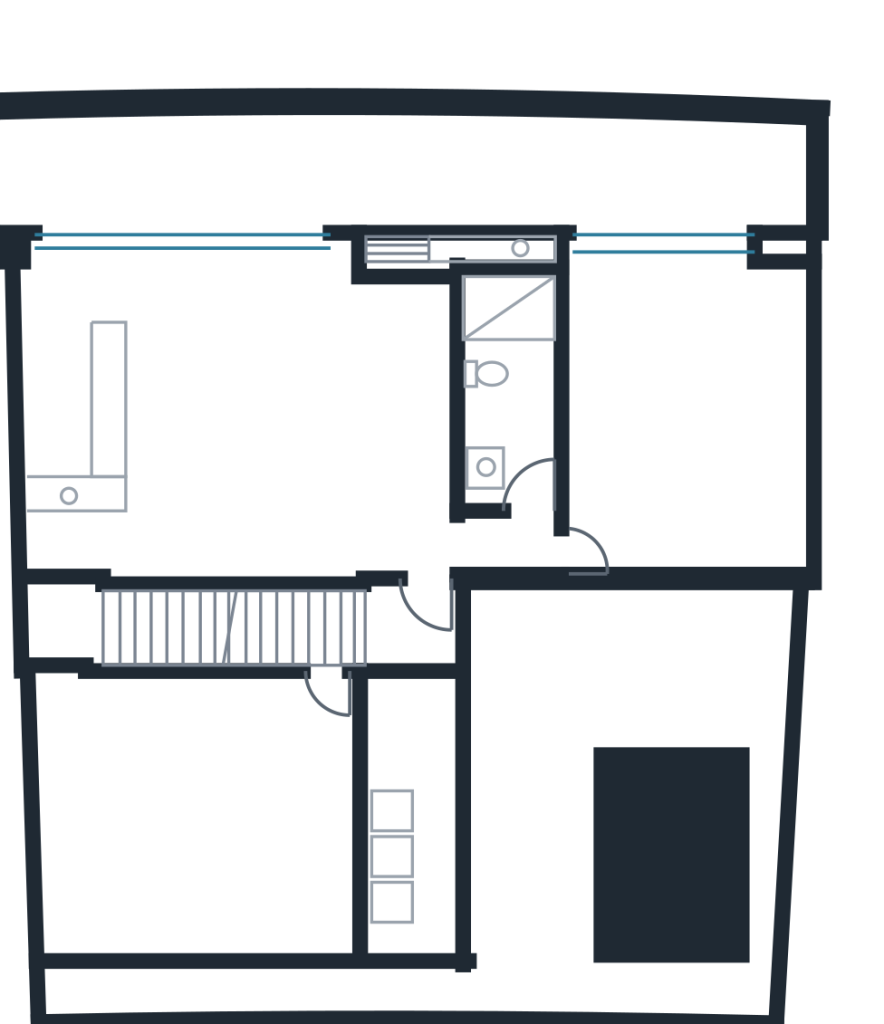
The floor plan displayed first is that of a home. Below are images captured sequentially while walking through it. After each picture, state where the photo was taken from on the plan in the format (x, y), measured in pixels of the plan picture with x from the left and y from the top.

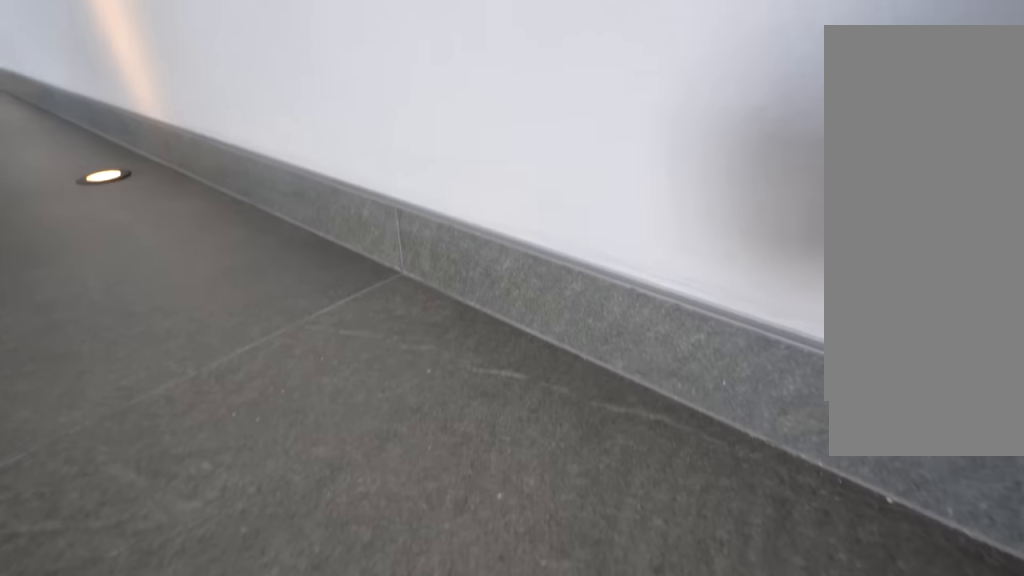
(245, 548)
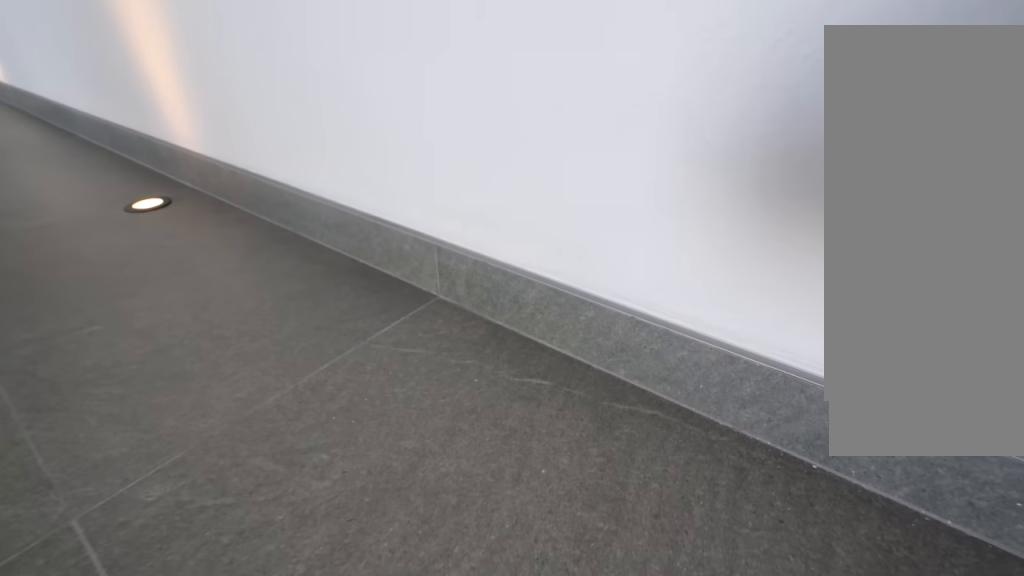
(233, 551)
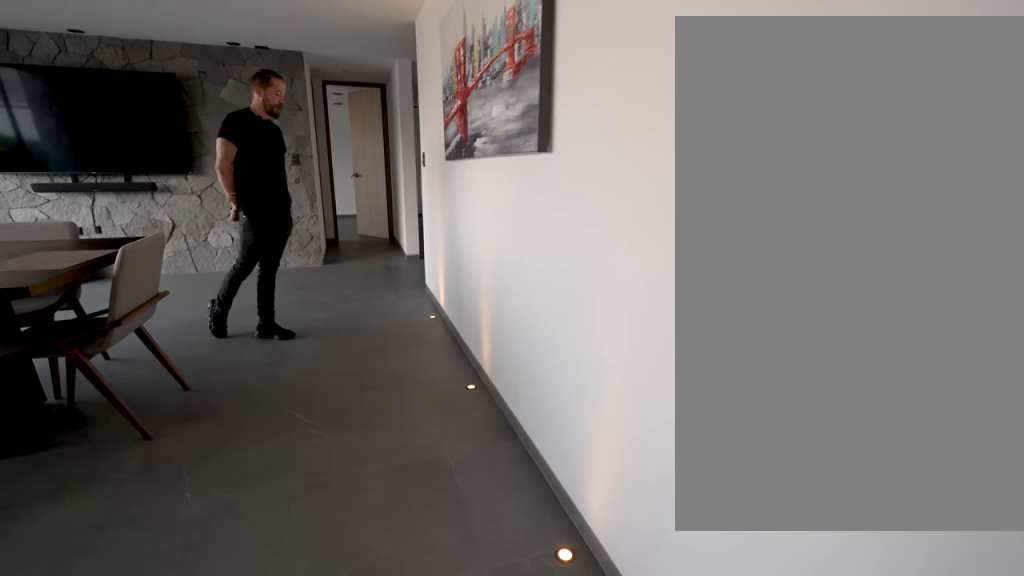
(202, 545)
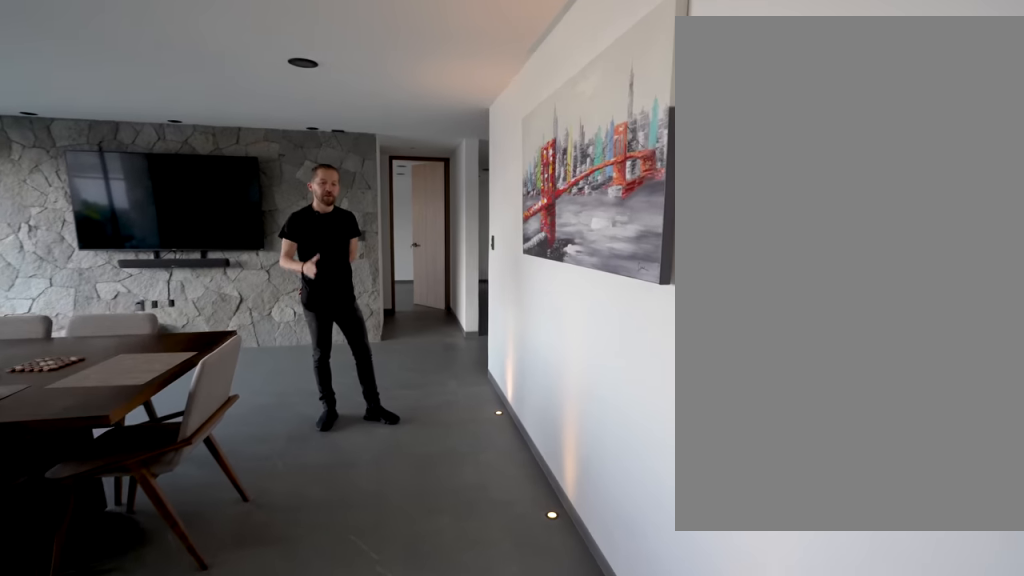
(121, 548)
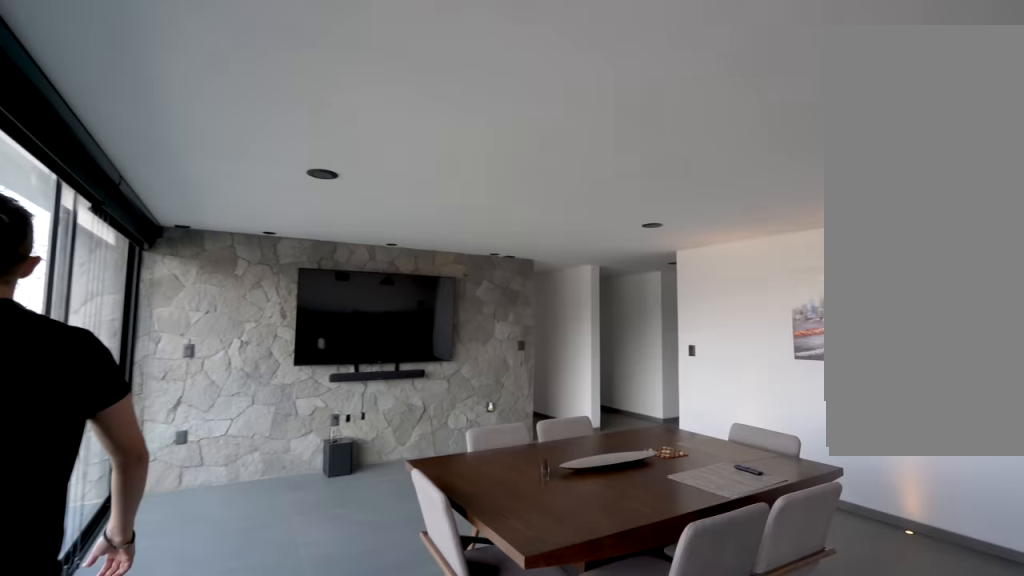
(187, 302)
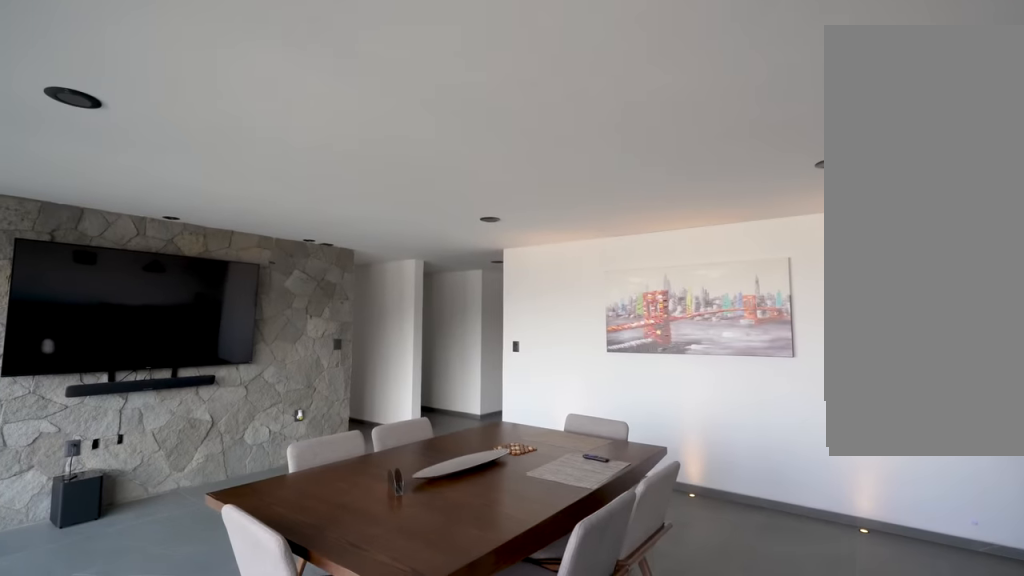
(194, 286)
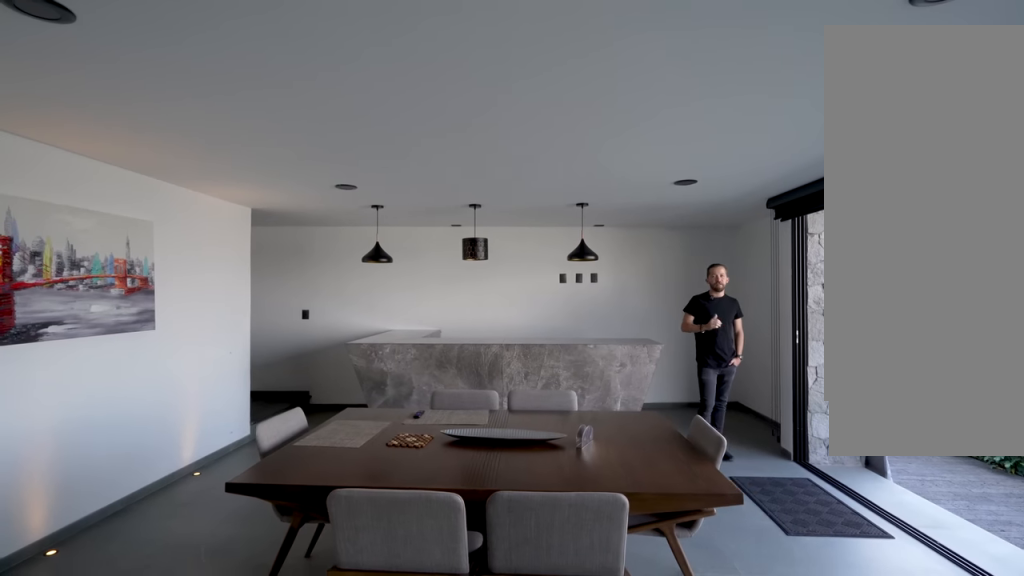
(335, 456)
